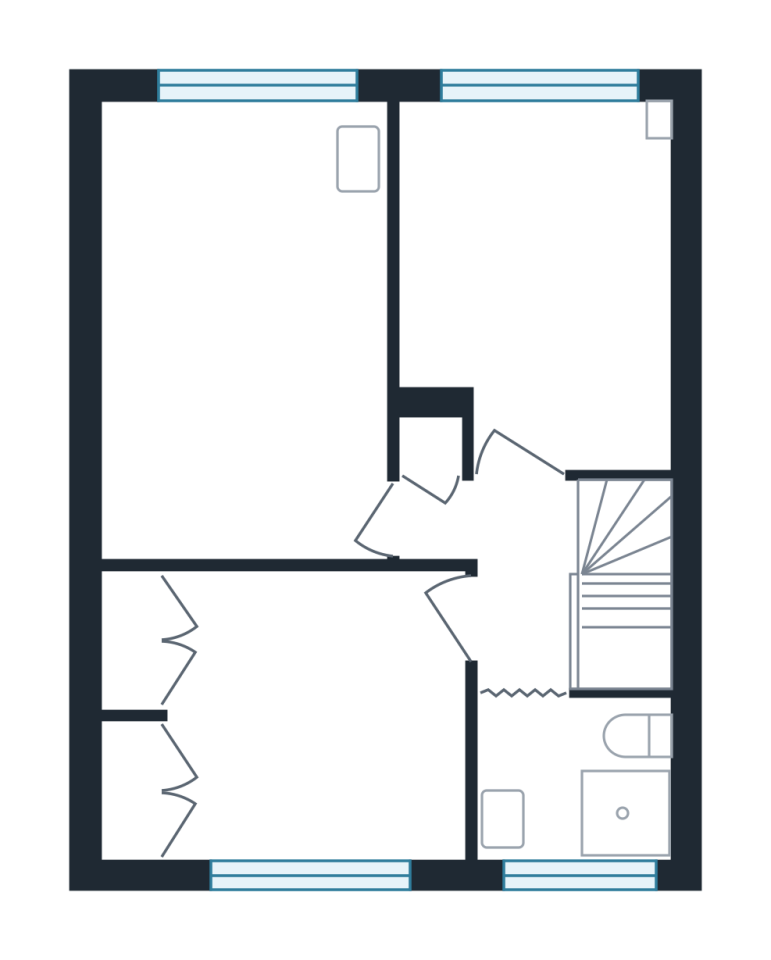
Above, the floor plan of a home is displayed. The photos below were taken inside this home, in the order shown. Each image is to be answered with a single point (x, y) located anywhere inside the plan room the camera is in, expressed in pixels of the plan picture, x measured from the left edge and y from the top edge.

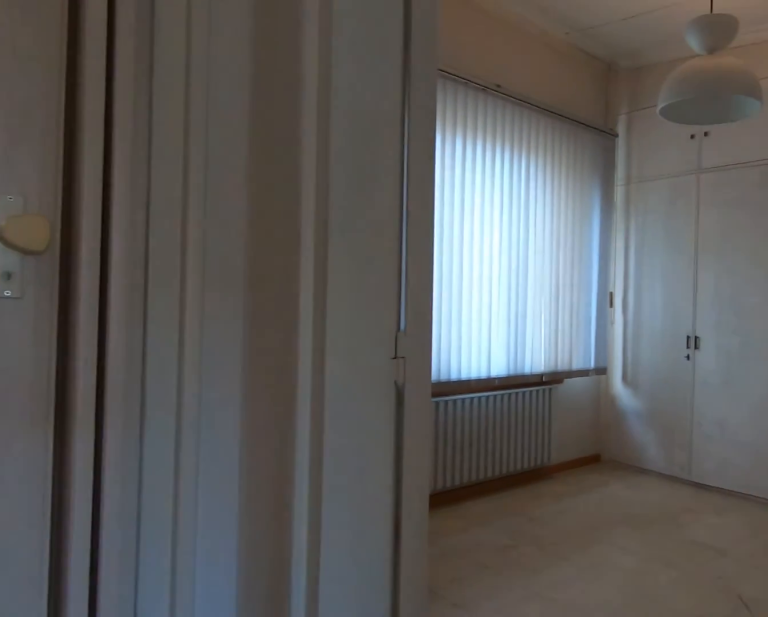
(506, 569)
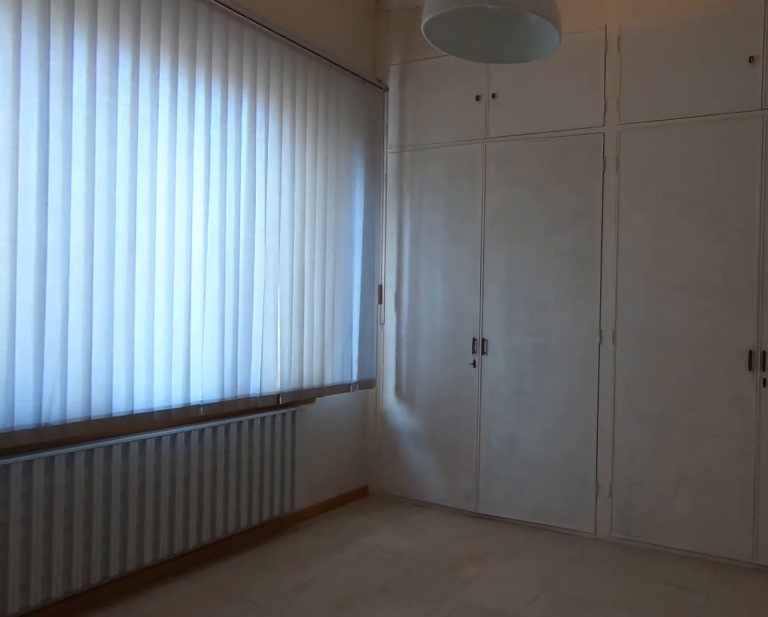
(316, 716)
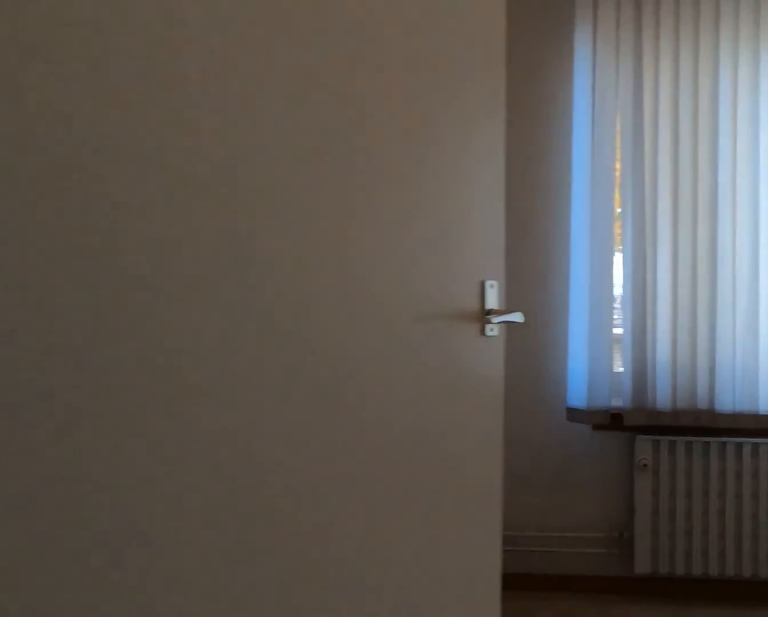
(316, 716)
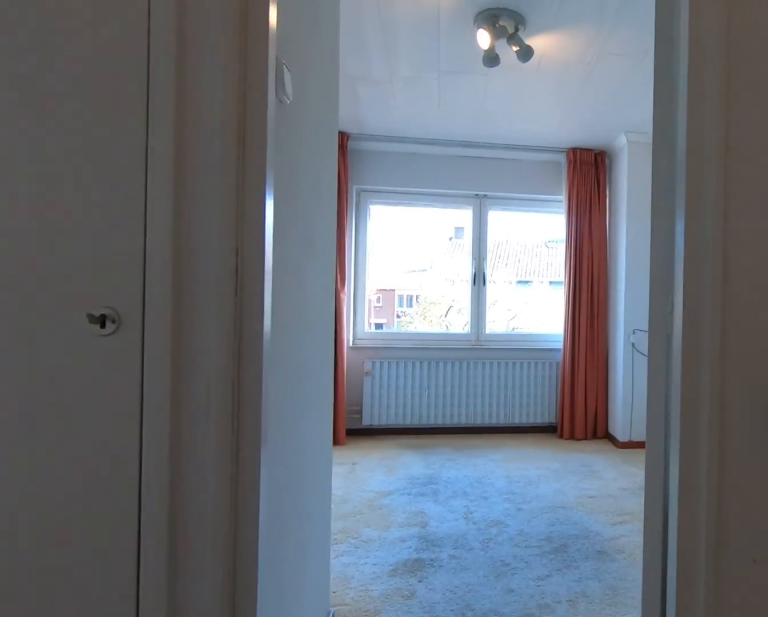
(506, 570)
